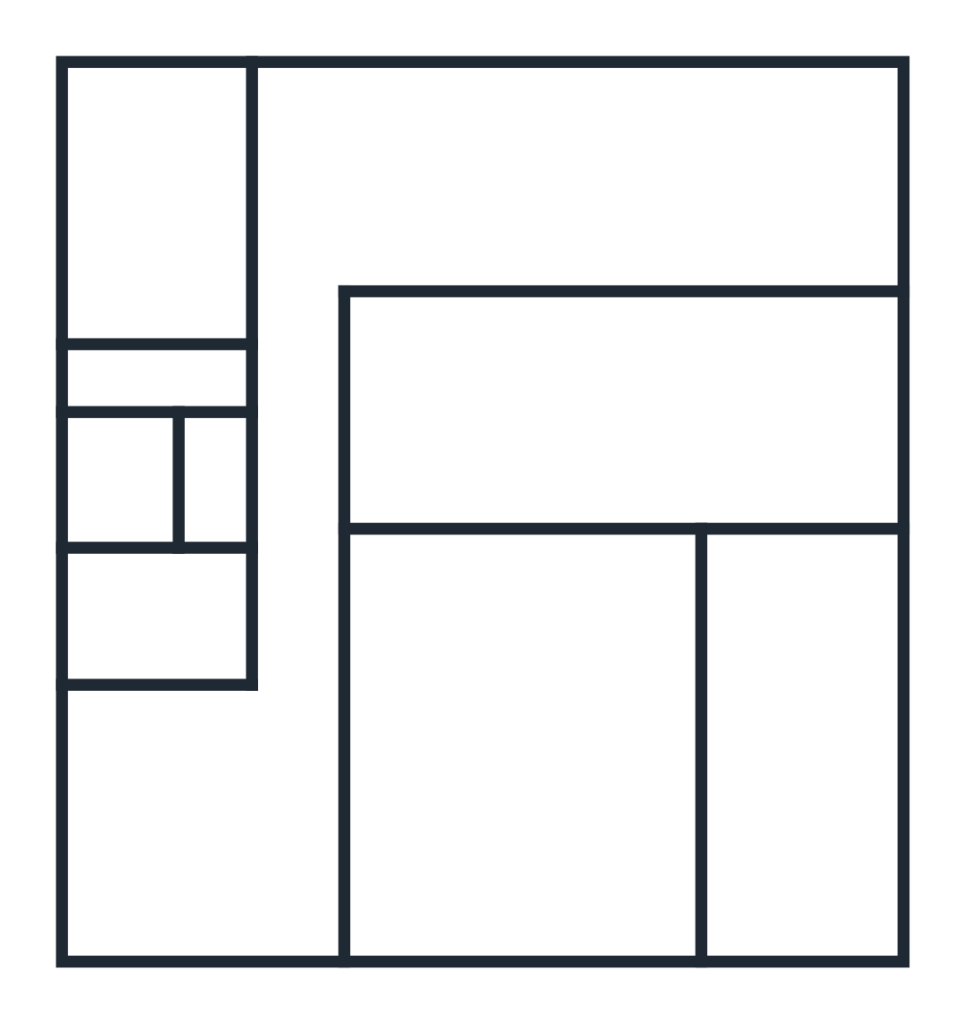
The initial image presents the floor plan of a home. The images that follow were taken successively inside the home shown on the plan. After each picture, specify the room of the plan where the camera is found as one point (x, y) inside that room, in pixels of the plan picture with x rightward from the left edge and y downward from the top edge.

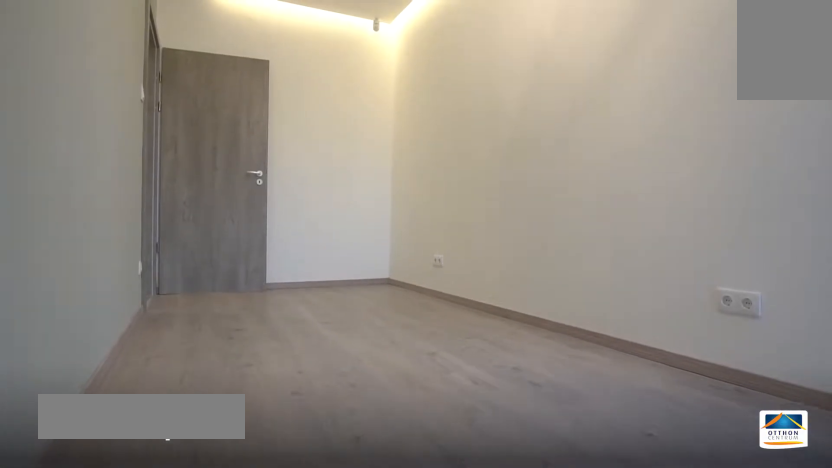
(585, 184)
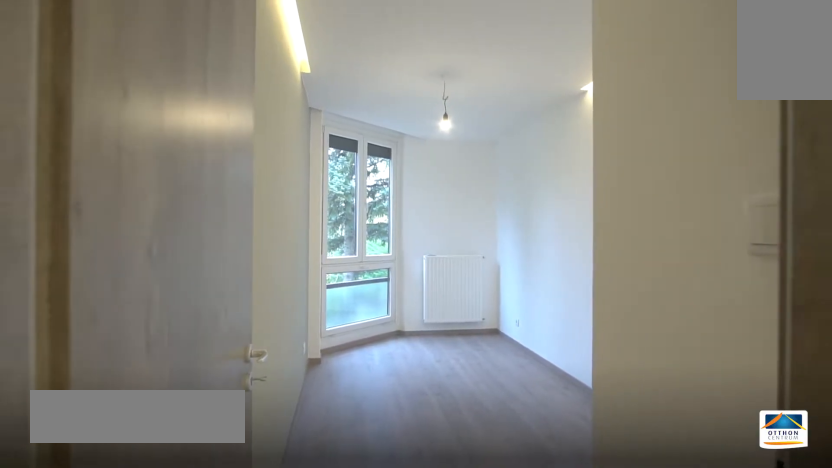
(596, 414)
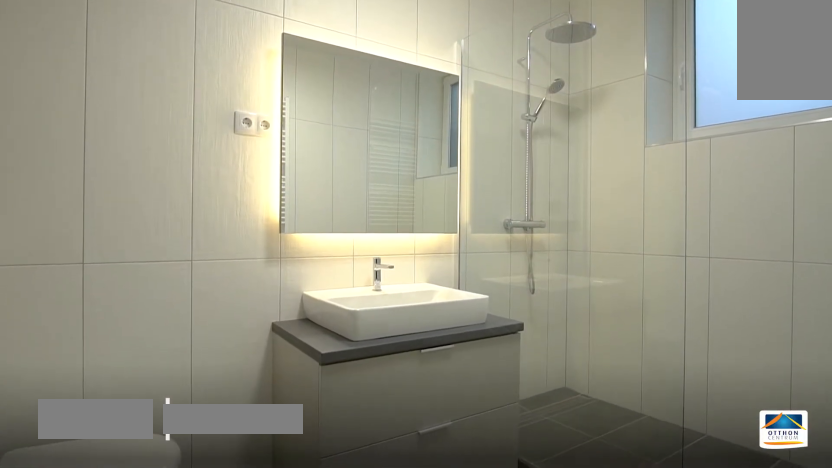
(156, 228)
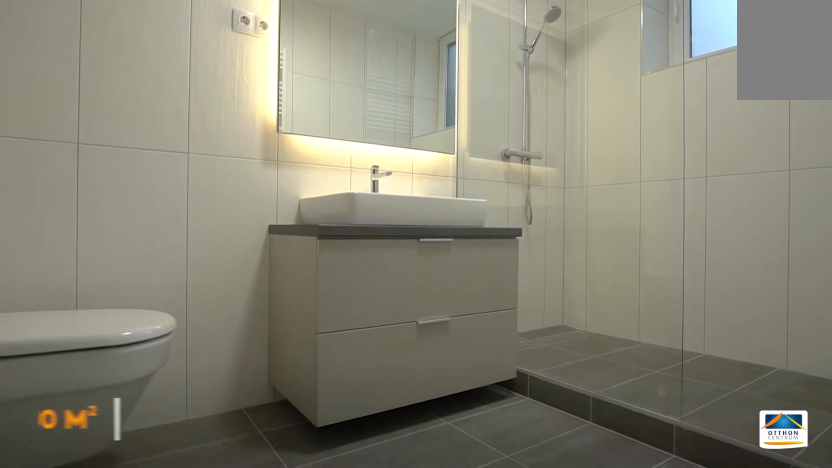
(157, 228)
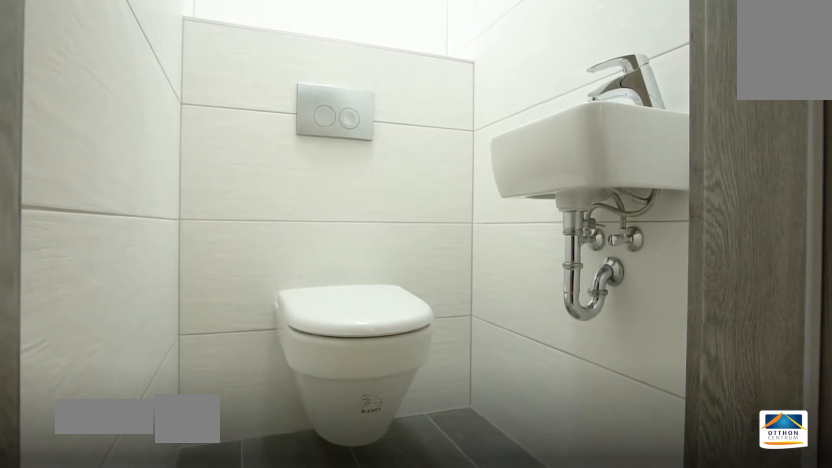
(138, 473)
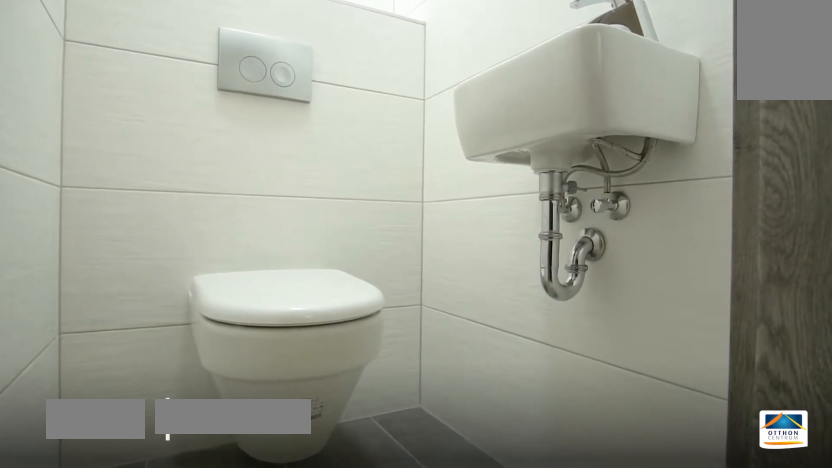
(136, 473)
